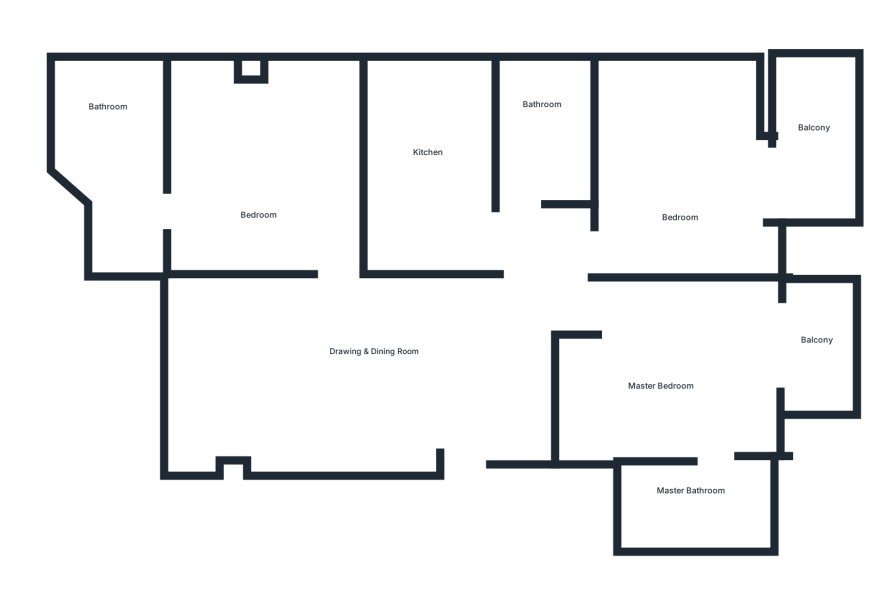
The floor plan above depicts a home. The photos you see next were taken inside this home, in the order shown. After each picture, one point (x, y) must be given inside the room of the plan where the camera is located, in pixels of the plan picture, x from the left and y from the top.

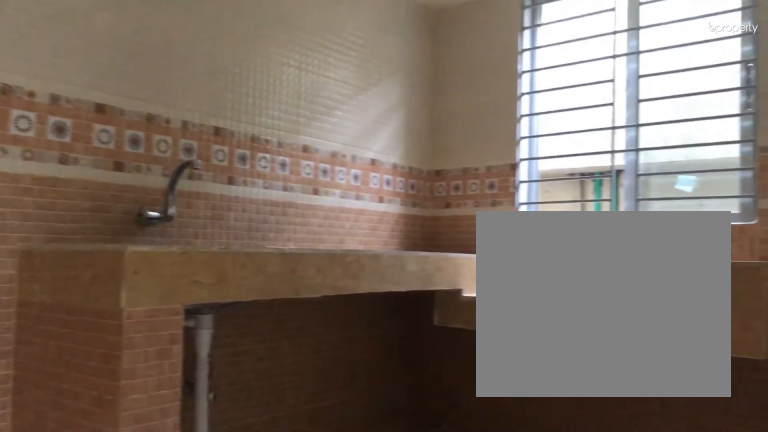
(433, 175)
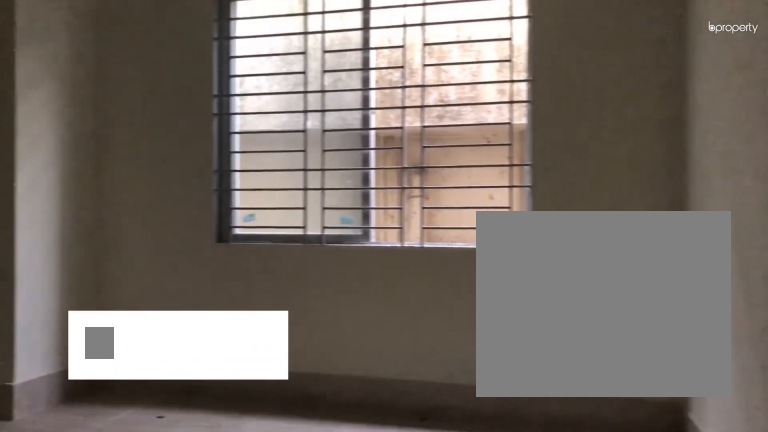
(263, 175)
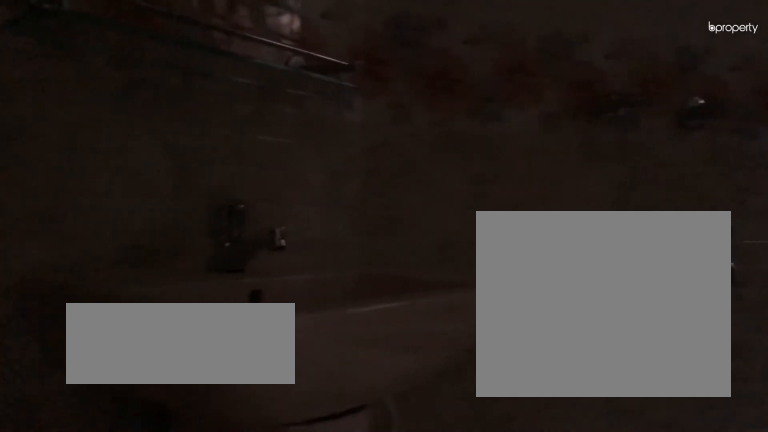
(111, 131)
